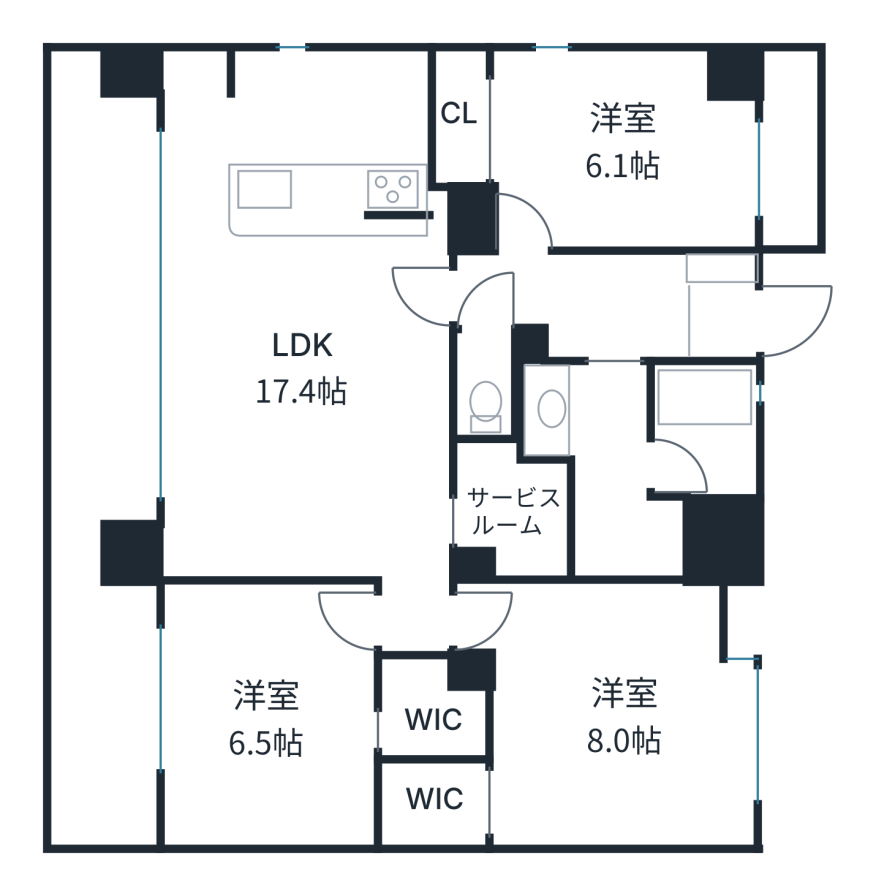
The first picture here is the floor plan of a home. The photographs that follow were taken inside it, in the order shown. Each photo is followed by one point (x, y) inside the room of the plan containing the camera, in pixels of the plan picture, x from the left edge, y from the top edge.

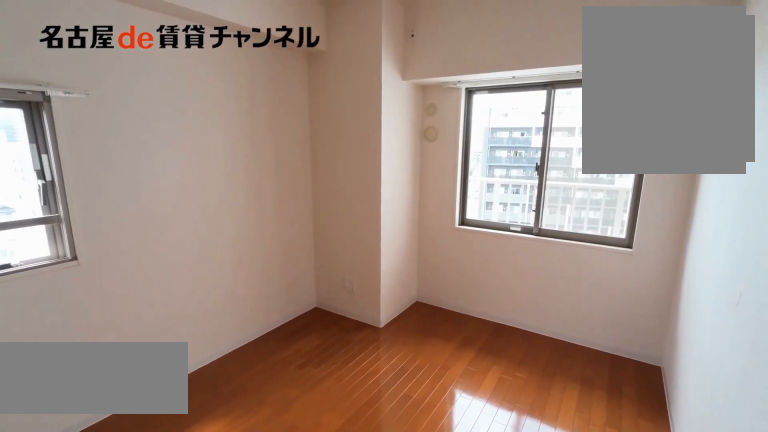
(593, 148)
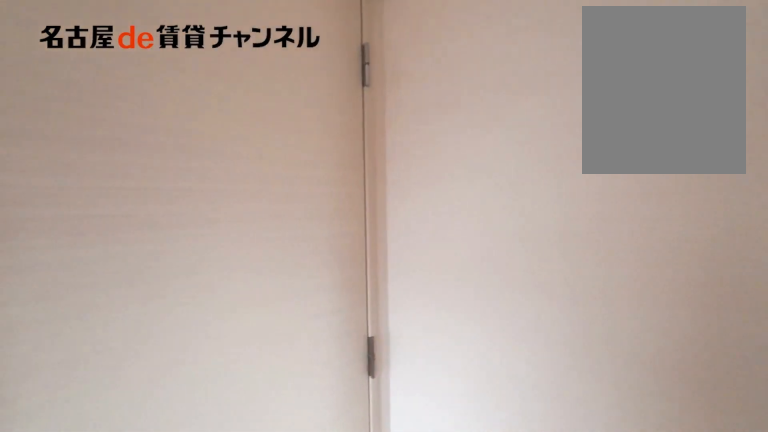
(593, 148)
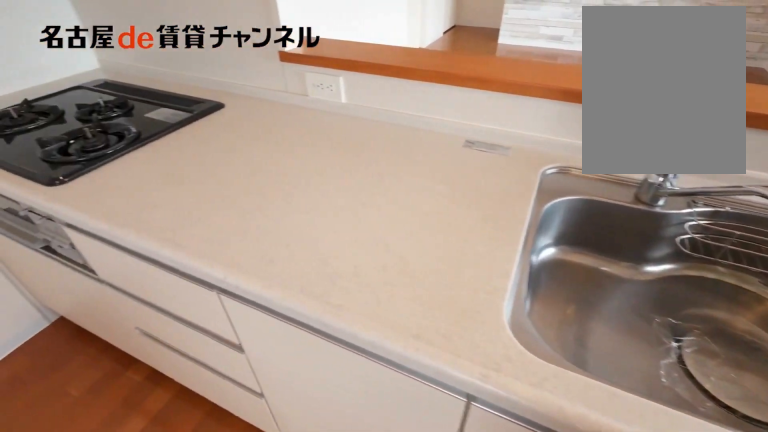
(302, 313)
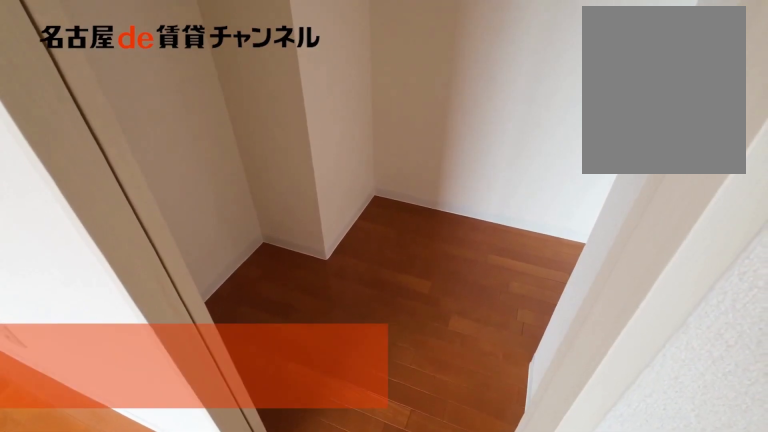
(510, 510)
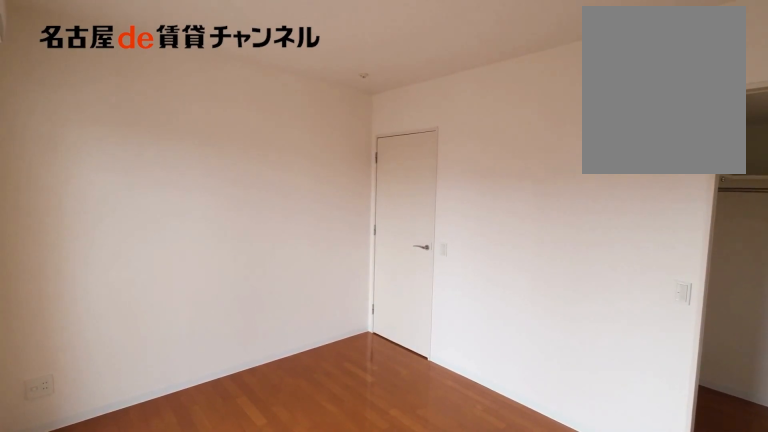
(298, 728)
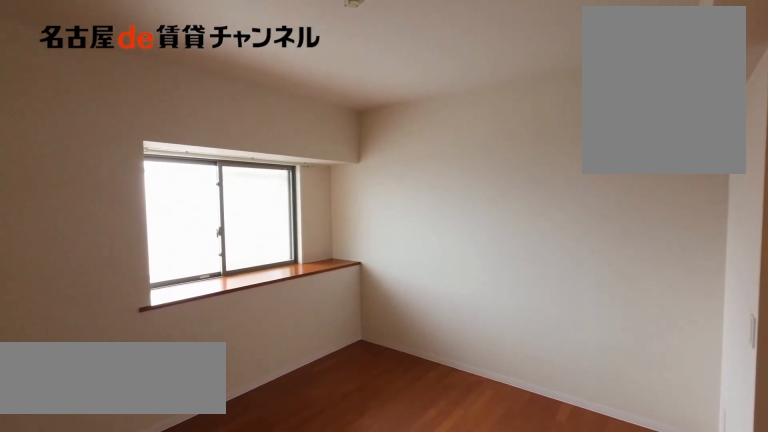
(585, 709)
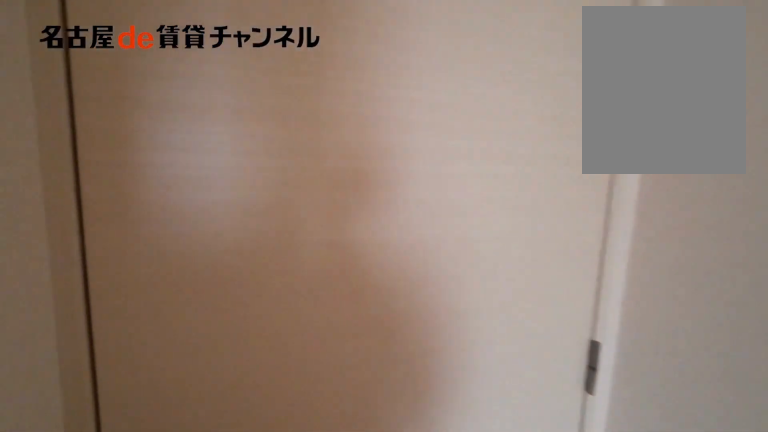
(585, 709)
